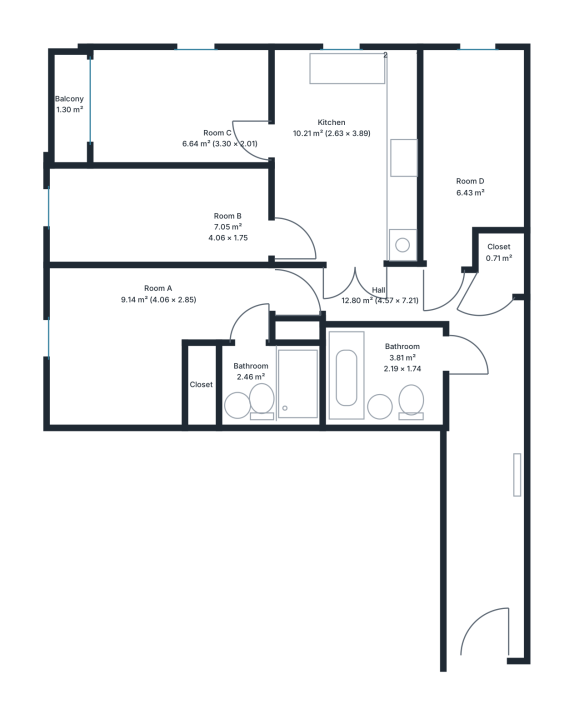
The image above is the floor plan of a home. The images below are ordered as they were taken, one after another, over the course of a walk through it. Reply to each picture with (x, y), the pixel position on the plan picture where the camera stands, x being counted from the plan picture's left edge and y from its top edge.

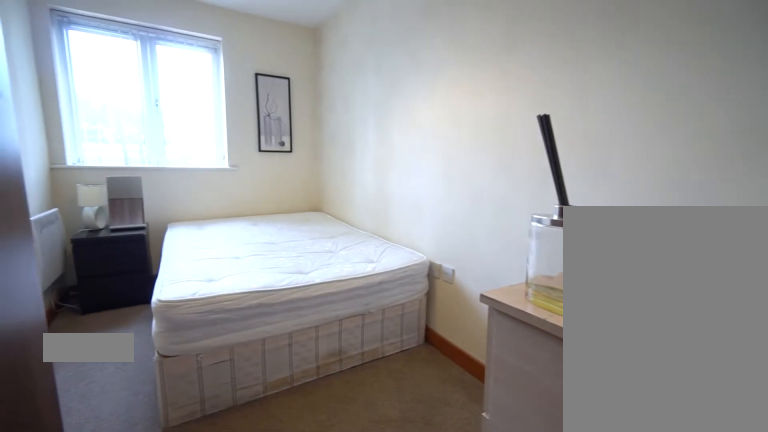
(449, 222)
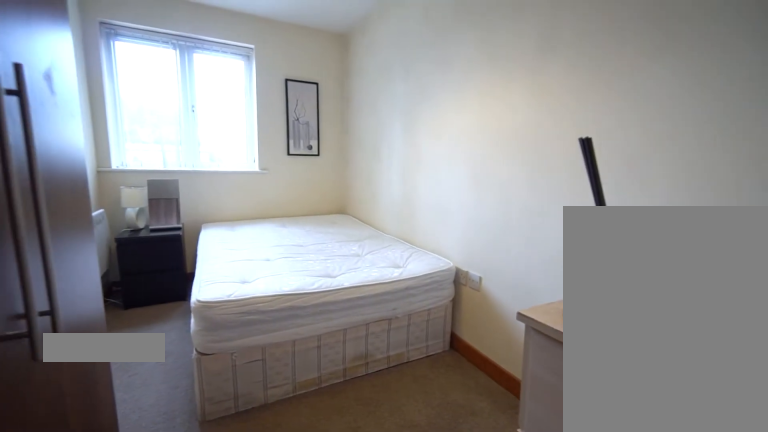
(452, 217)
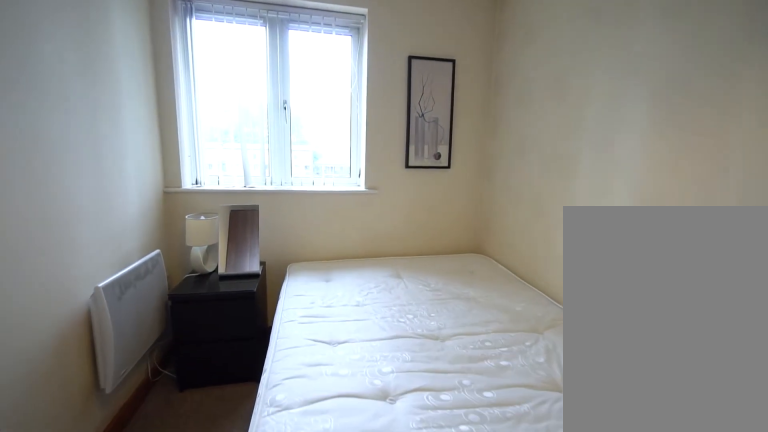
(442, 103)
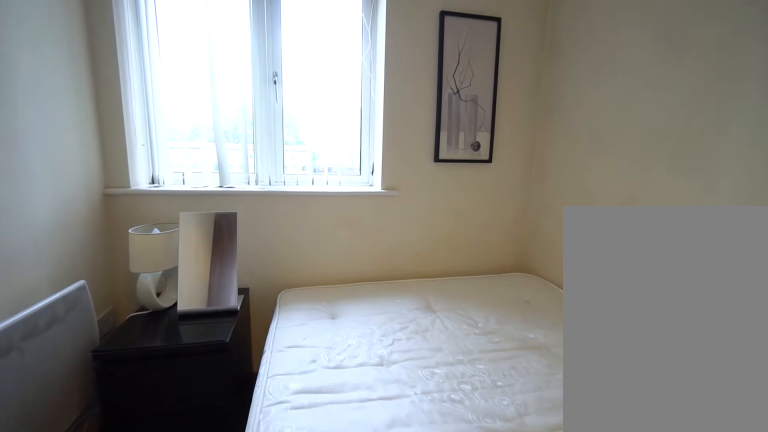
(442, 113)
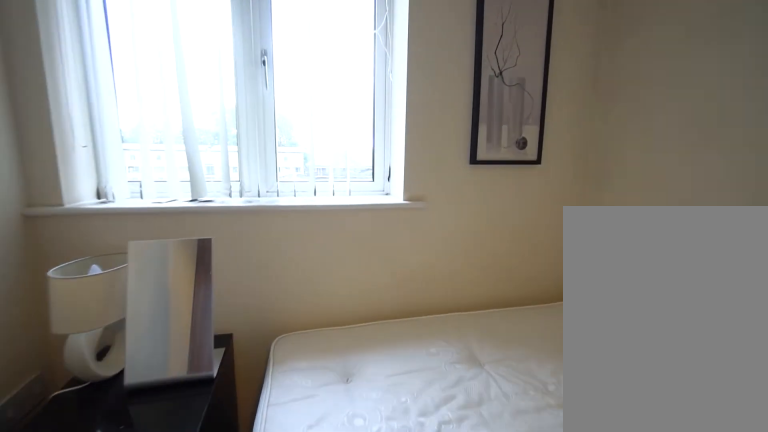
(444, 91)
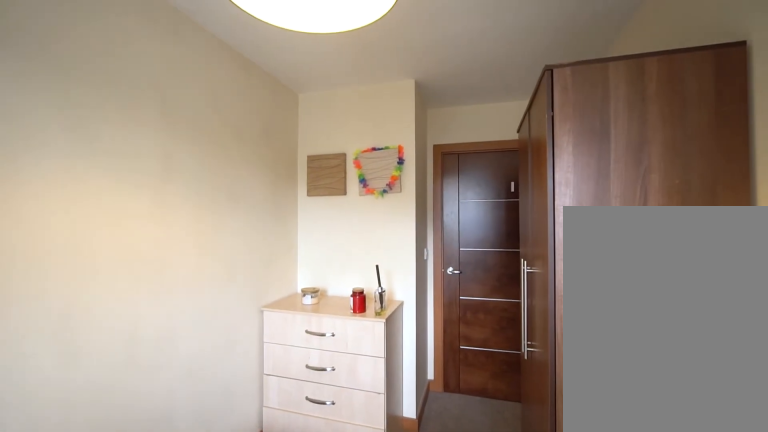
(445, 94)
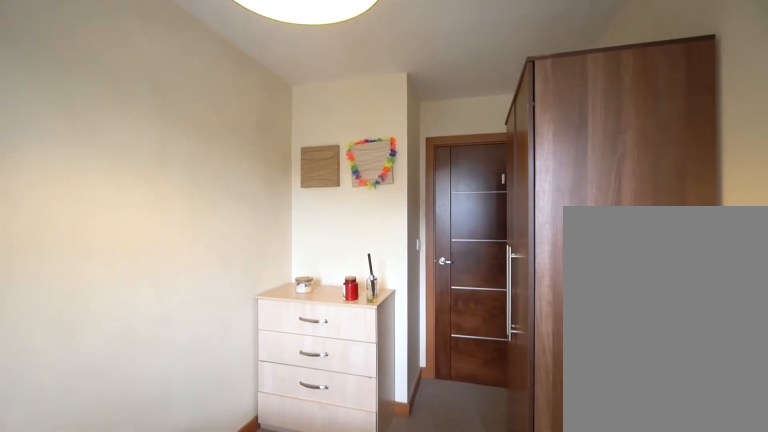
(444, 97)
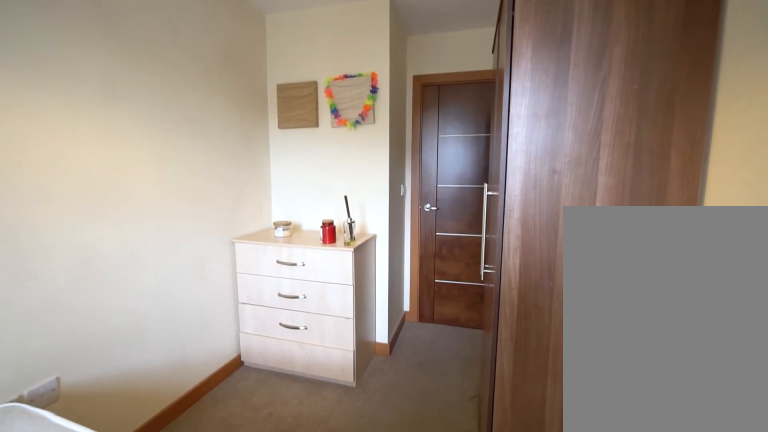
(439, 117)
